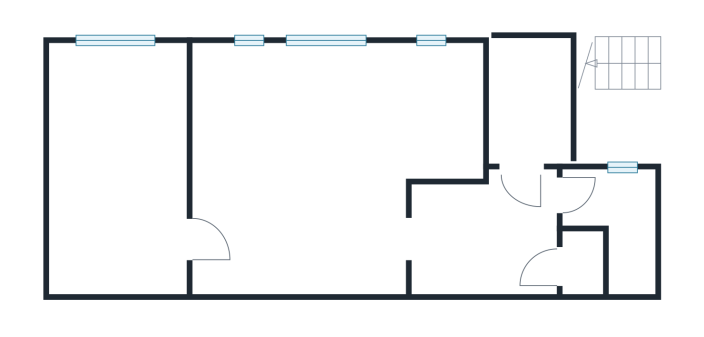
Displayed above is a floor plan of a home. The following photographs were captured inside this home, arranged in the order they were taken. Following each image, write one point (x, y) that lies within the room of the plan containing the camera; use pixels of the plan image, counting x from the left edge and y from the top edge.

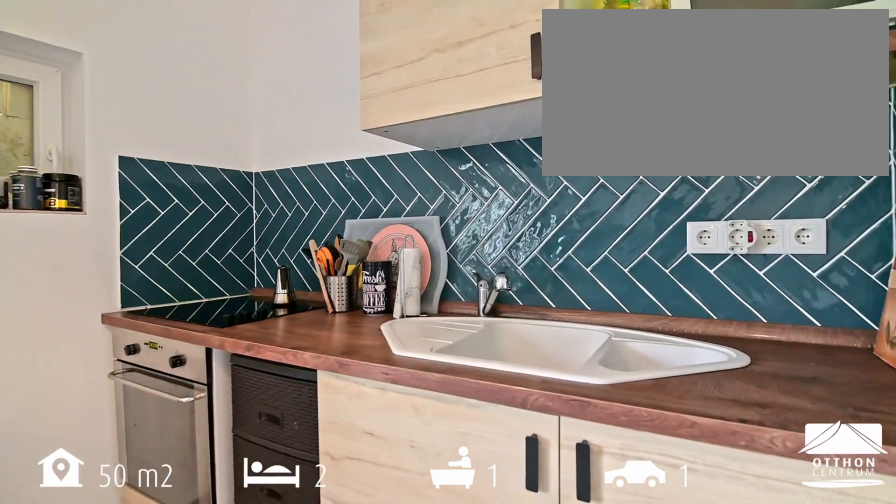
(438, 109)
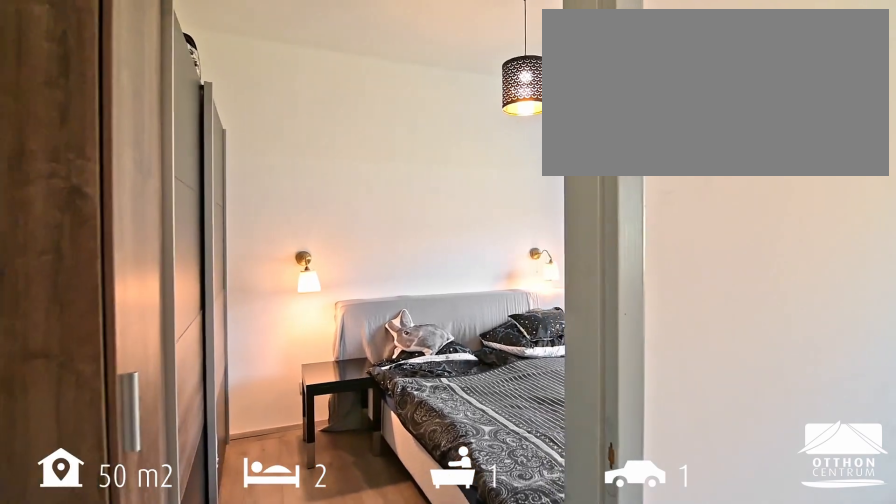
(119, 167)
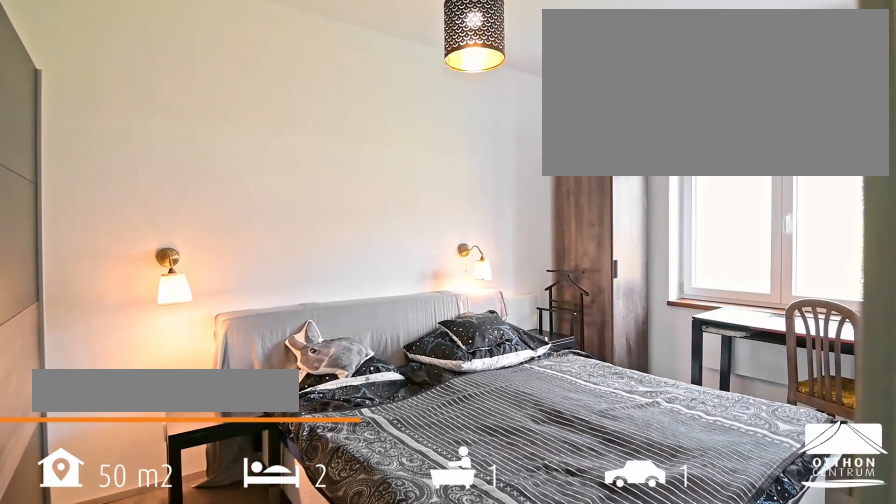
(119, 167)
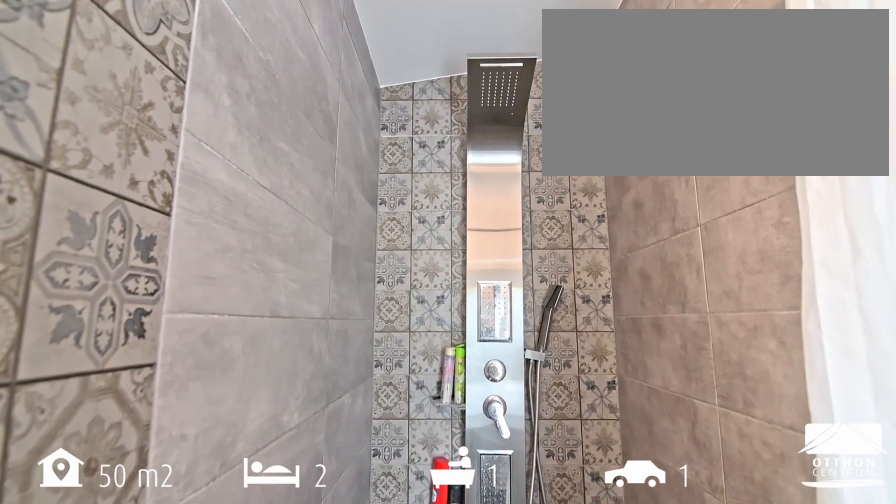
(624, 206)
